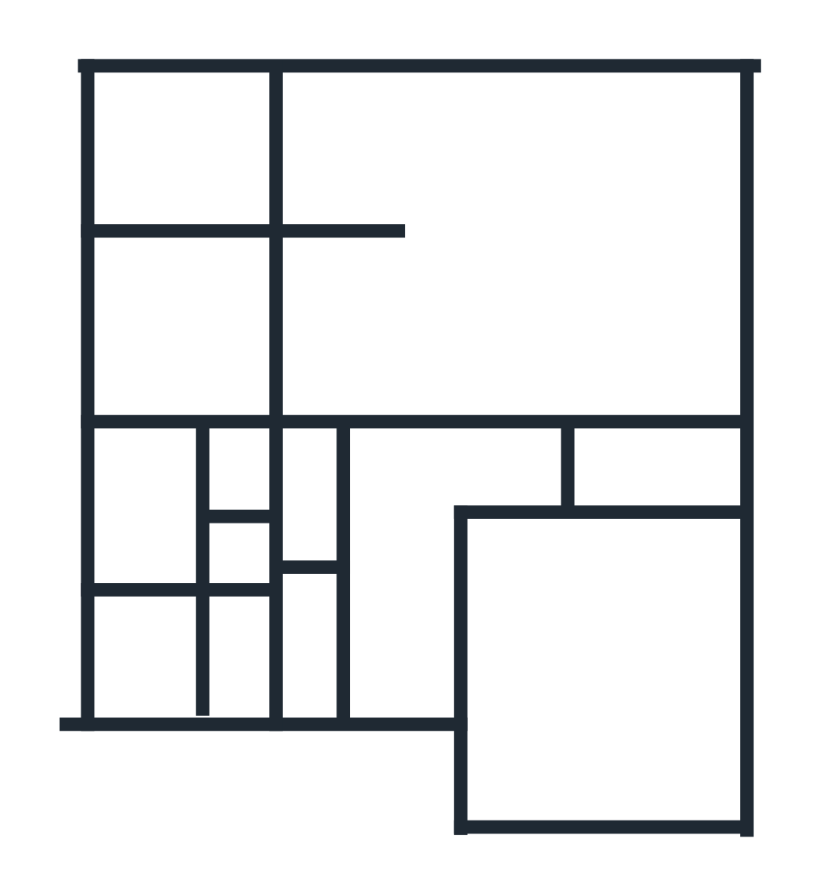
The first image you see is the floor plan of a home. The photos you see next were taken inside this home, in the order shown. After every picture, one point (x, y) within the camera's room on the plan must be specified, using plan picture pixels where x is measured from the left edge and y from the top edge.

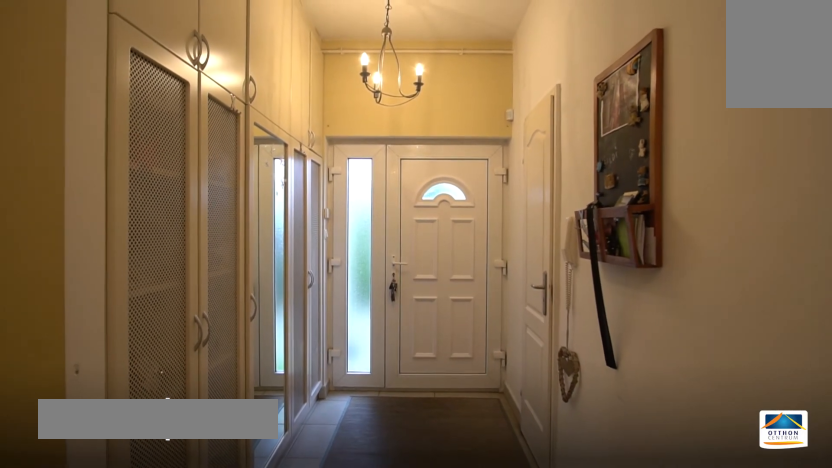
(396, 583)
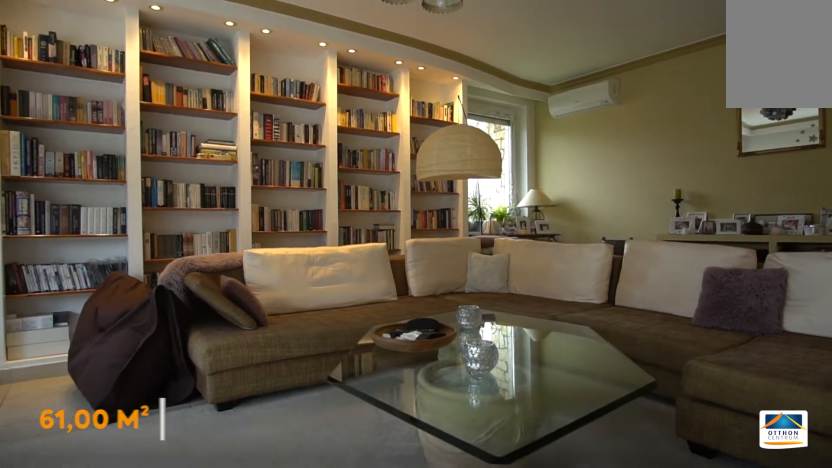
(531, 253)
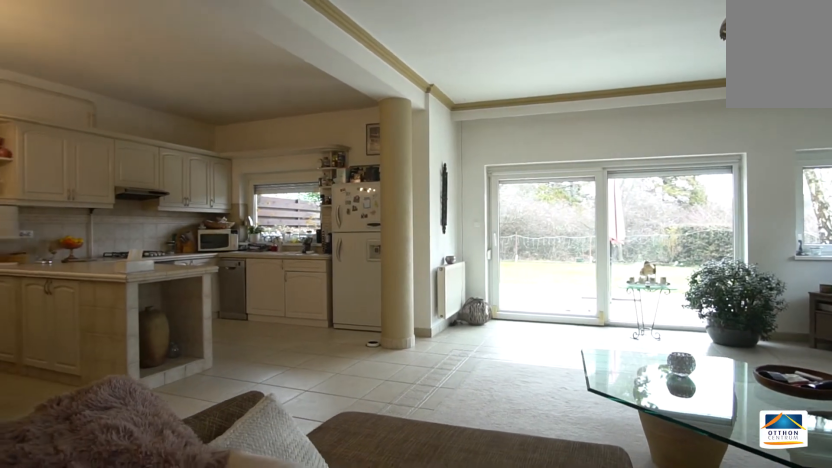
(531, 253)
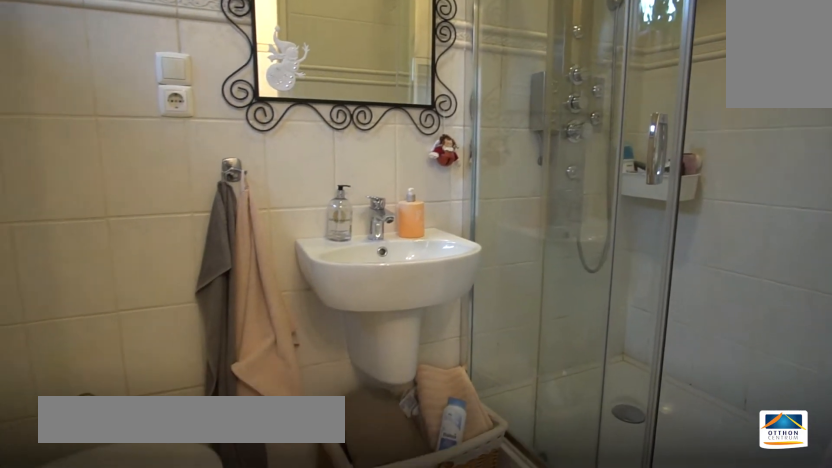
(318, 627)
